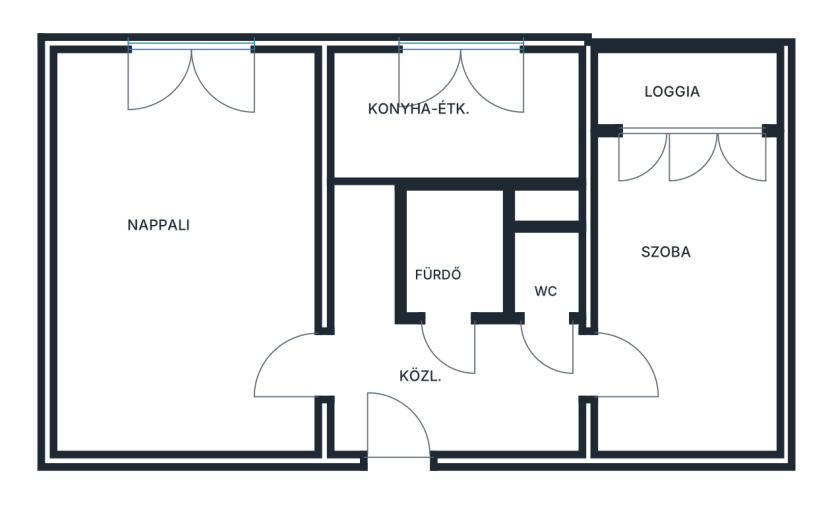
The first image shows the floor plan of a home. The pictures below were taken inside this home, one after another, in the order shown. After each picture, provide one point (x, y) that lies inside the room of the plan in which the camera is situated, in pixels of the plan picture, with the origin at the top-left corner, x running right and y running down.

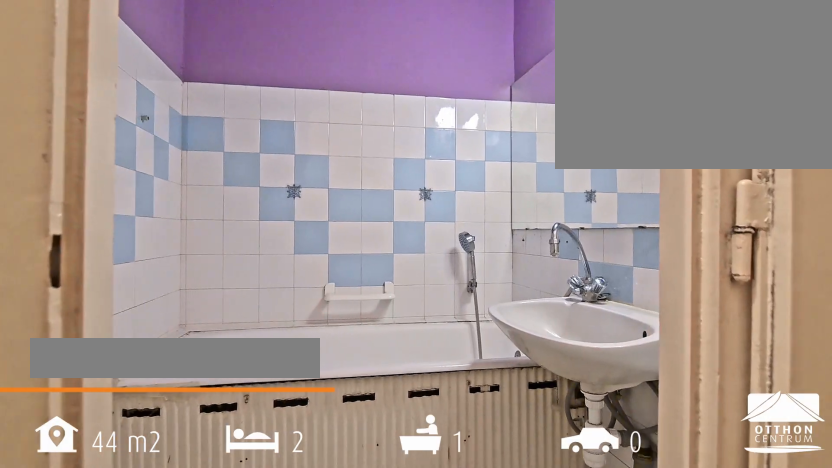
(462, 225)
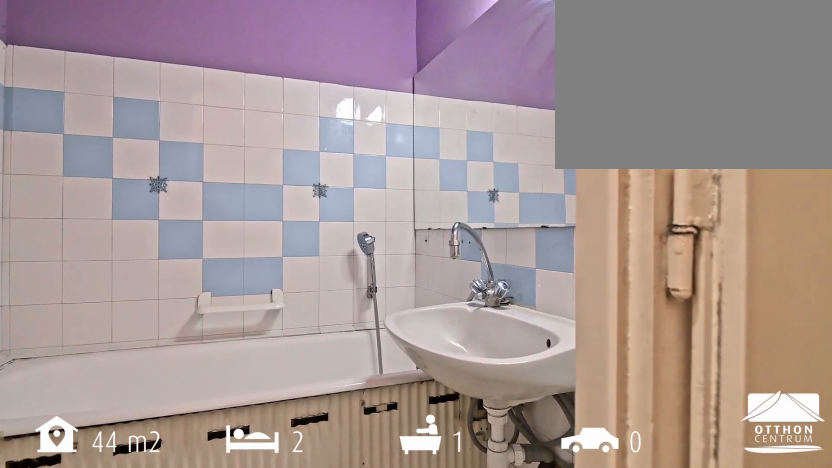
(462, 225)
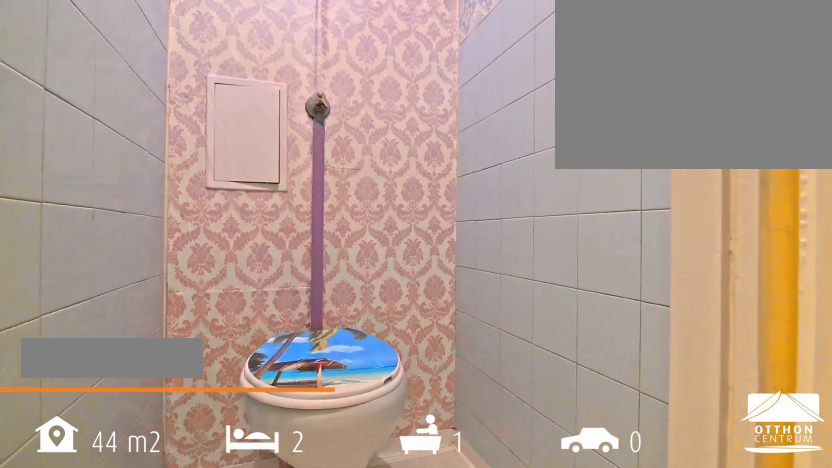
(545, 263)
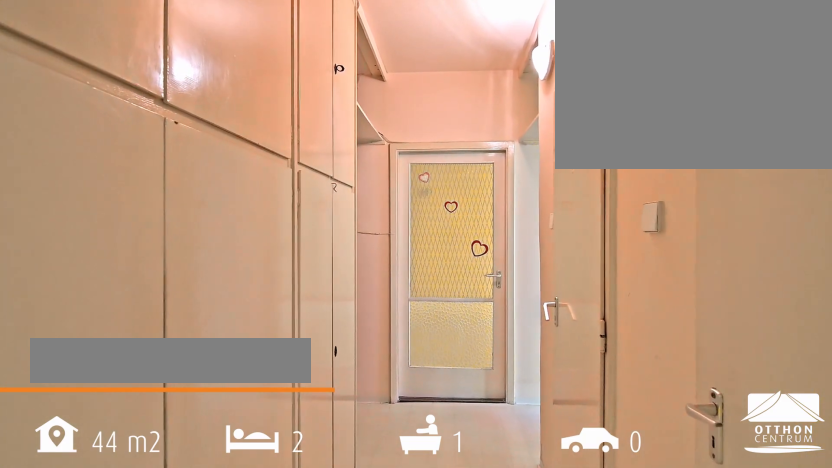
(455, 411)
